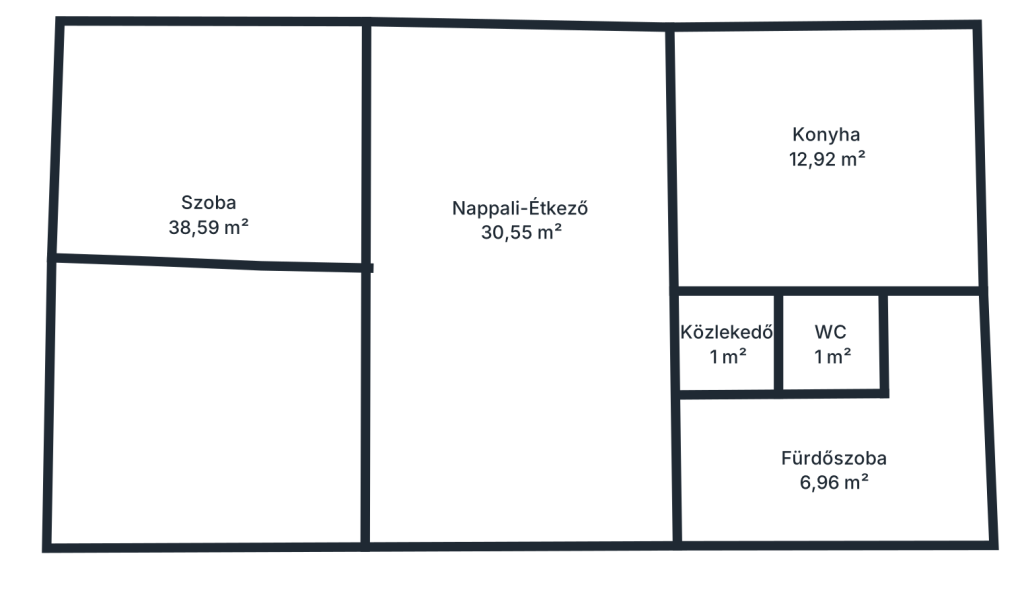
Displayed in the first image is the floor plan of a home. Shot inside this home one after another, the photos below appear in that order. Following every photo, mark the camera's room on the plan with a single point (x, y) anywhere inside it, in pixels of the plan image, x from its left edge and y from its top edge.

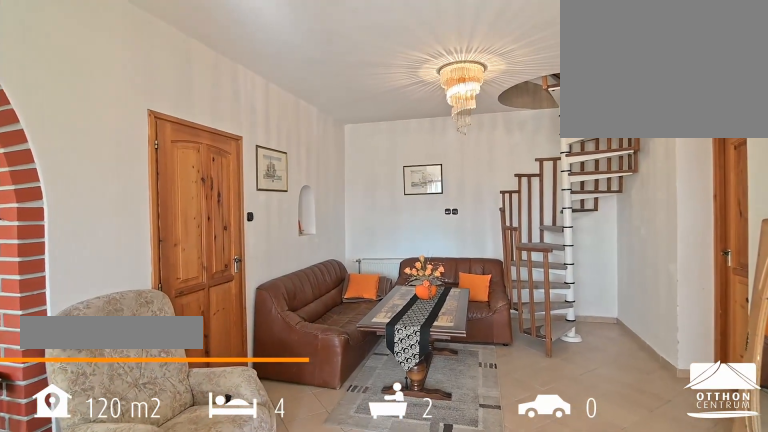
(513, 403)
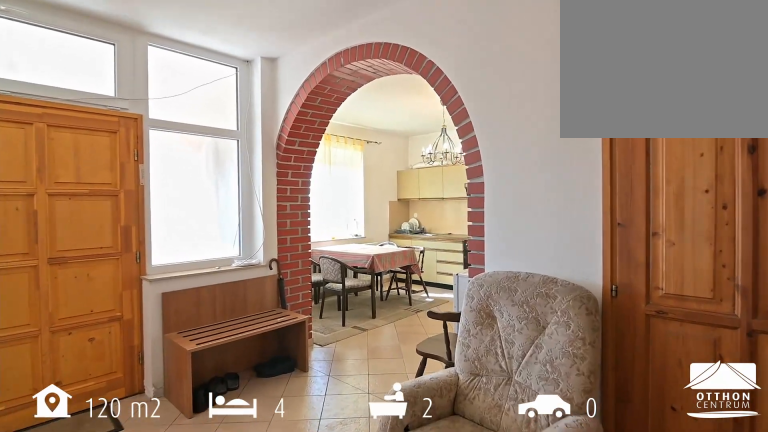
(513, 403)
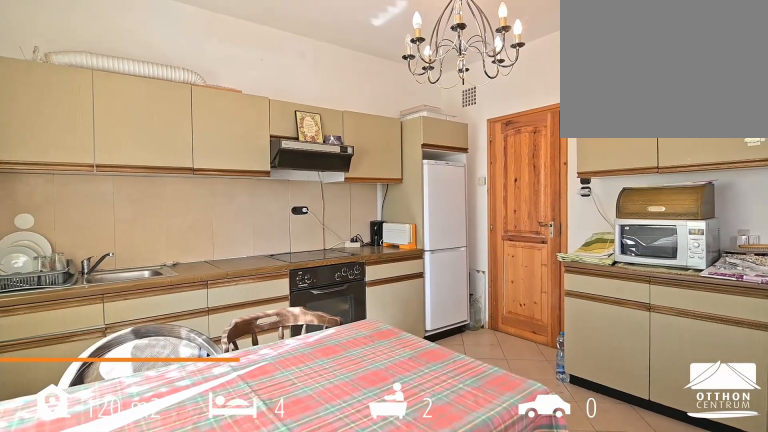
(830, 181)
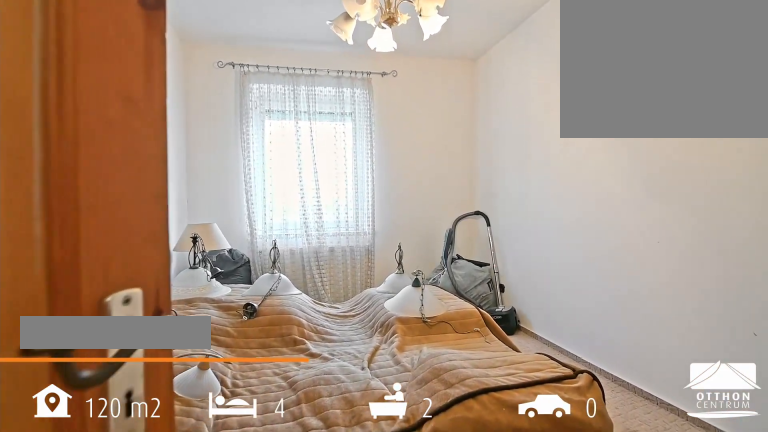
(217, 147)
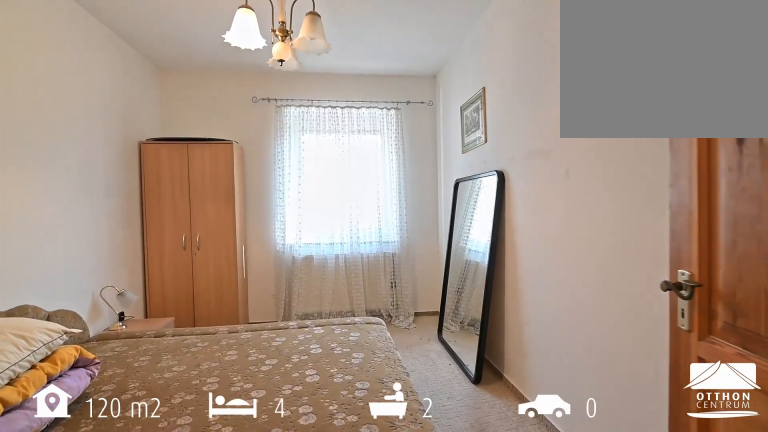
(204, 416)
